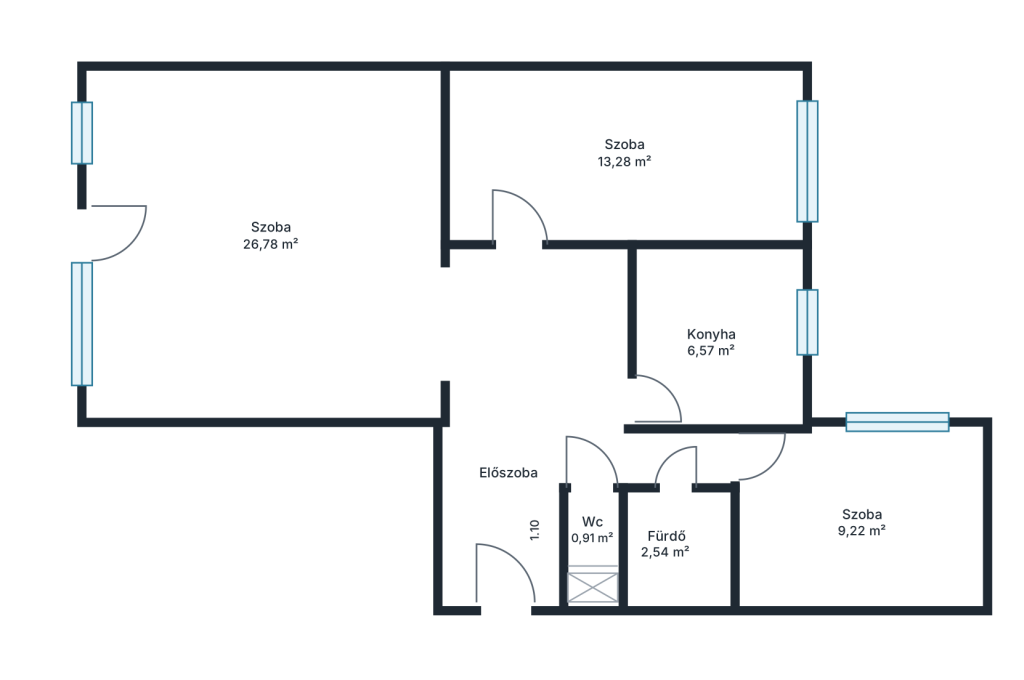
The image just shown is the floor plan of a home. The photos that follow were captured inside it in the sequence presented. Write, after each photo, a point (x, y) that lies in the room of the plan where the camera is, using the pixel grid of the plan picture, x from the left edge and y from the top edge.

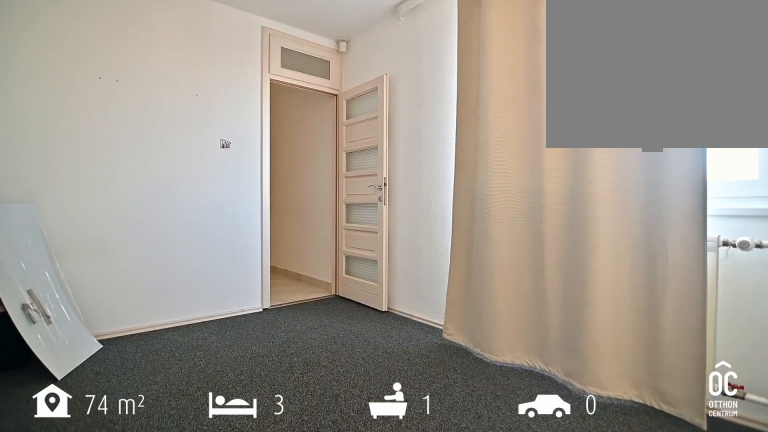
(855, 520)
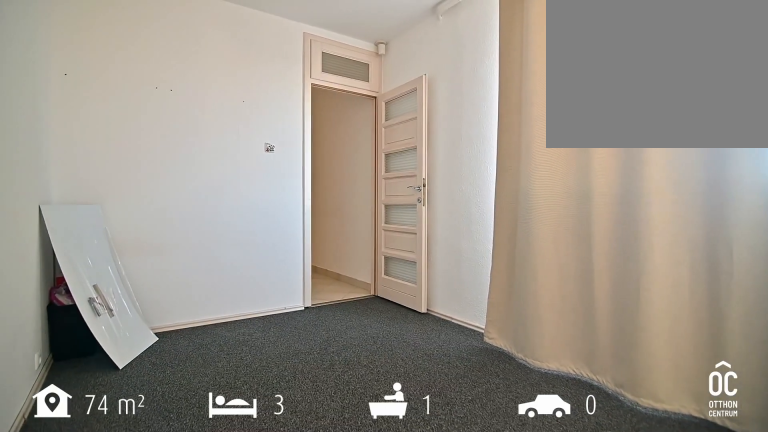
(855, 520)
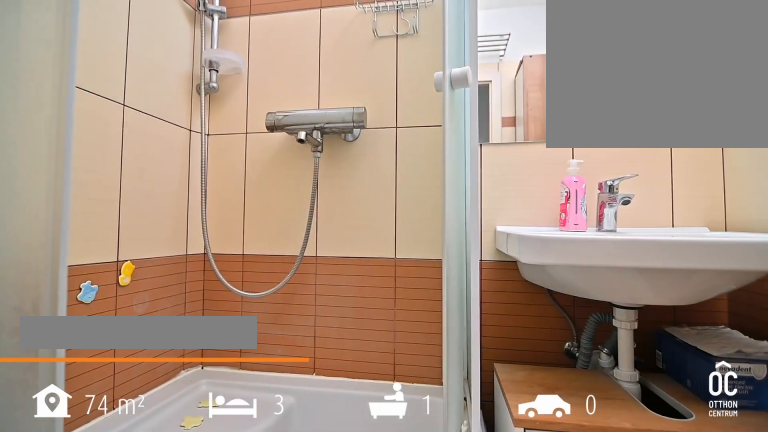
(674, 544)
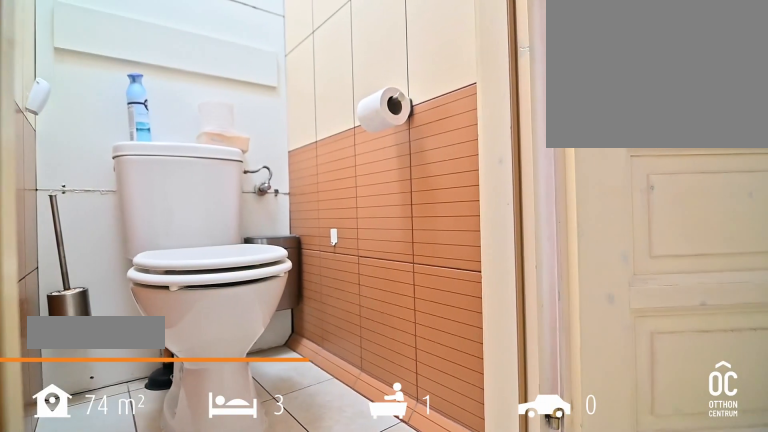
(590, 526)
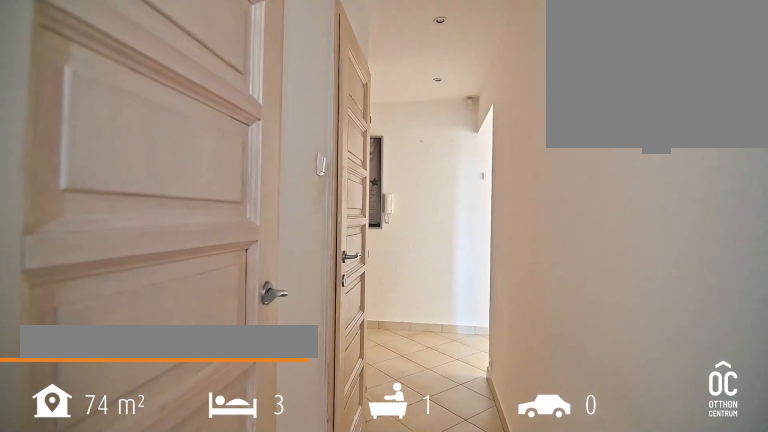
(506, 465)
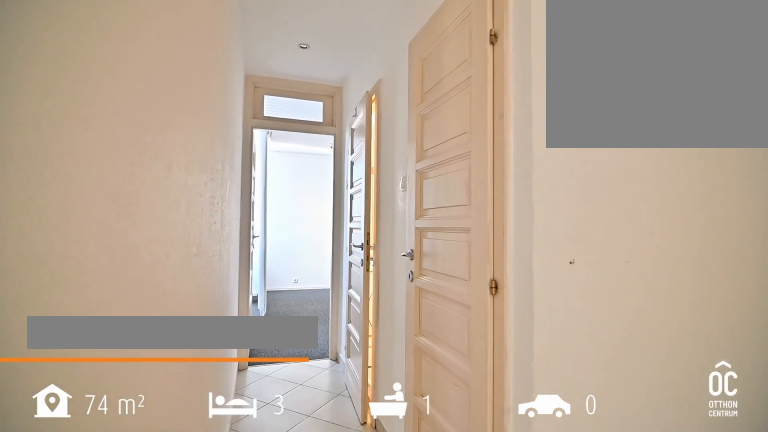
(506, 465)
